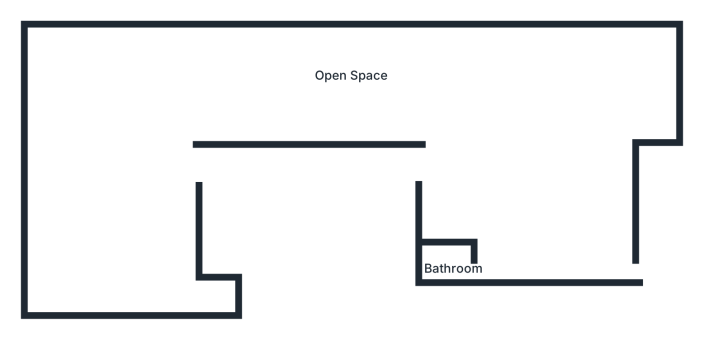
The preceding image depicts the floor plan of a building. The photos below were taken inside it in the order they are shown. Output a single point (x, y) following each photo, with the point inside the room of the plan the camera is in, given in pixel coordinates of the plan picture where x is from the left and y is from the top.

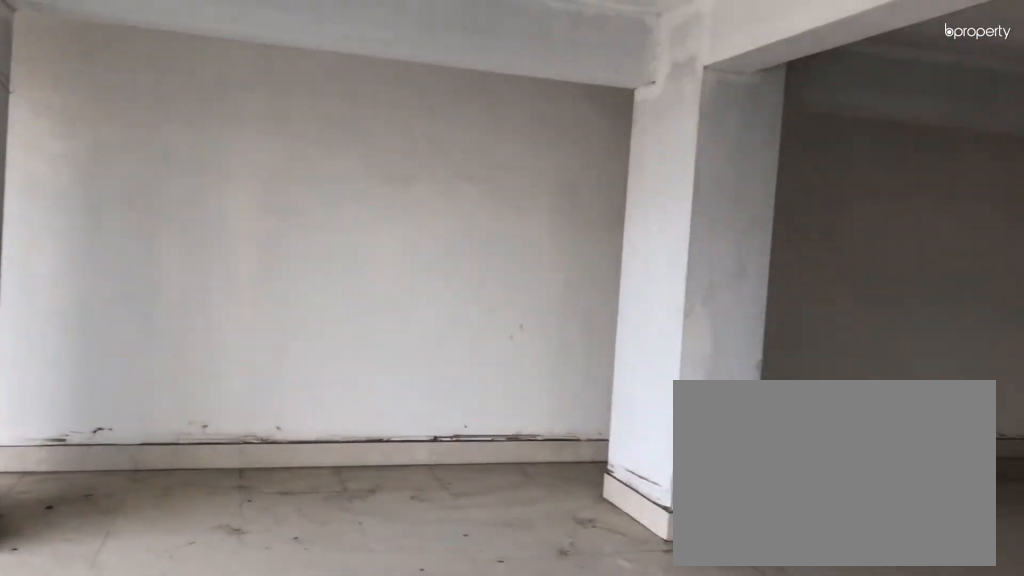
(137, 86)
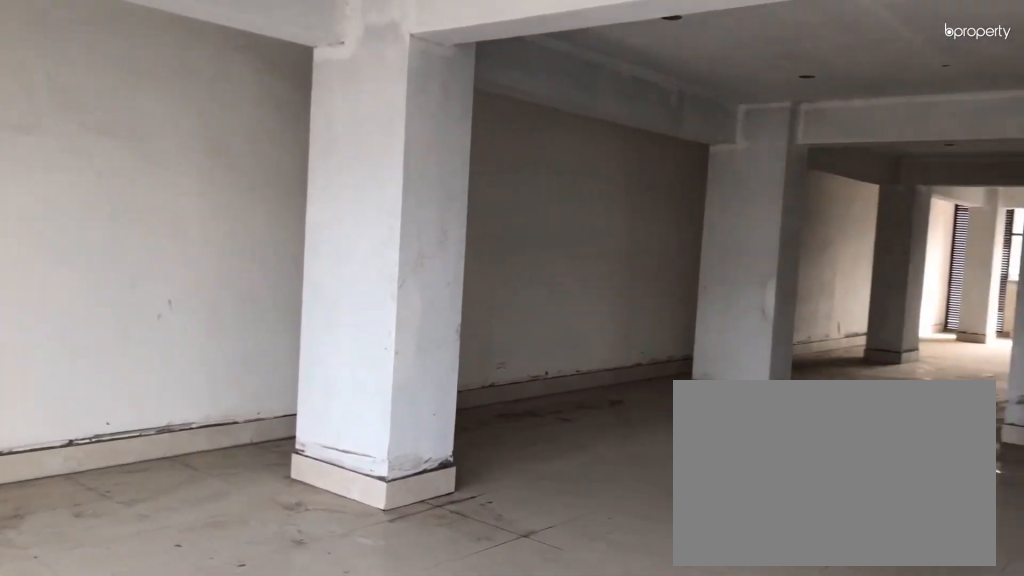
(137, 86)
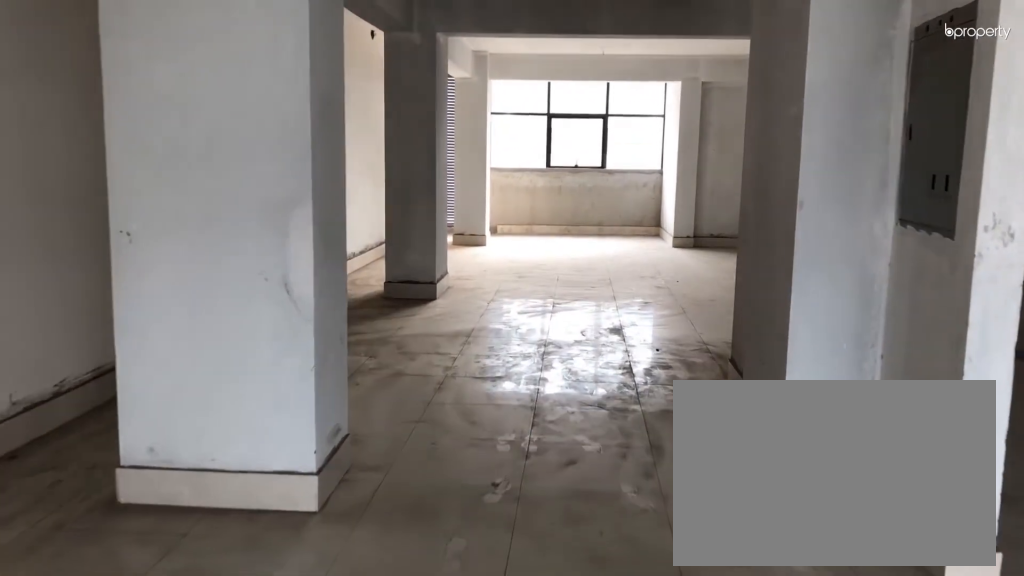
(254, 69)
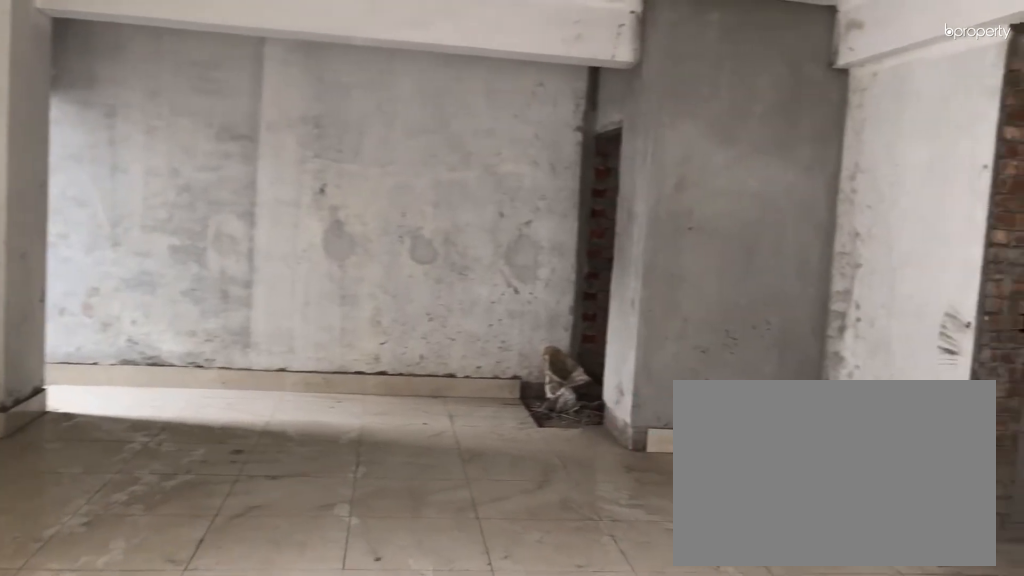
(536, 86)
